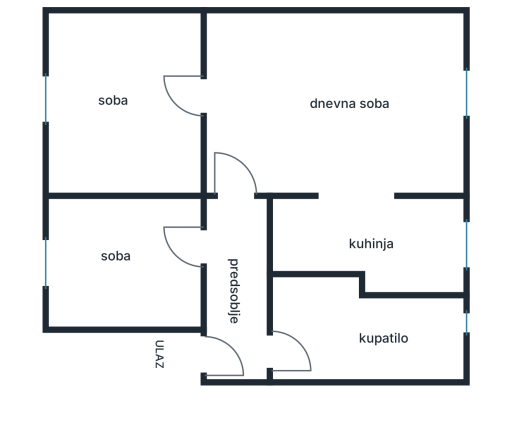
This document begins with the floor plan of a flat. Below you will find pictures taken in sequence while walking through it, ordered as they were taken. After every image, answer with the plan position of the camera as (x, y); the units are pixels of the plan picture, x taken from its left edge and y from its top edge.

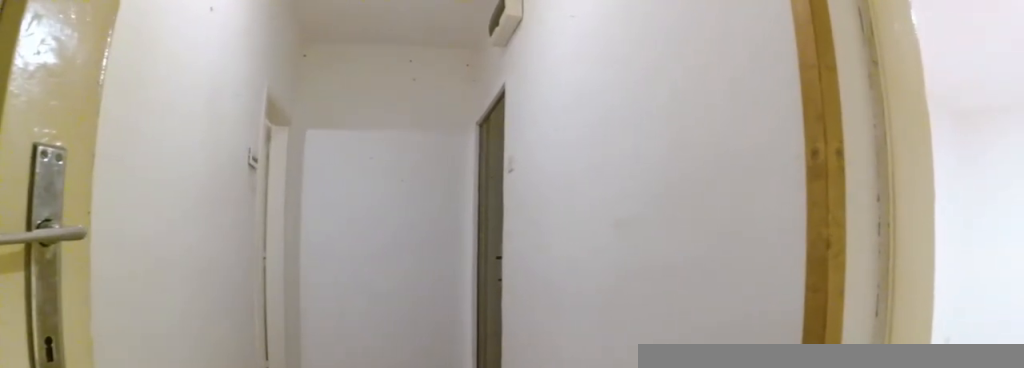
(242, 206)
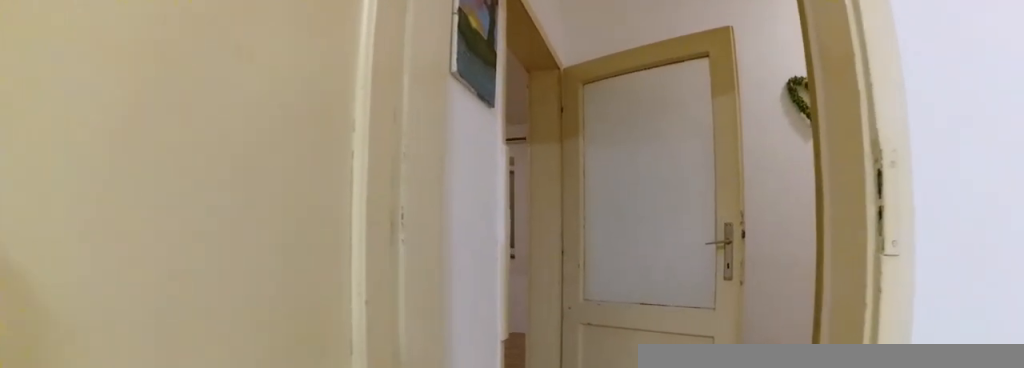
(145, 251)
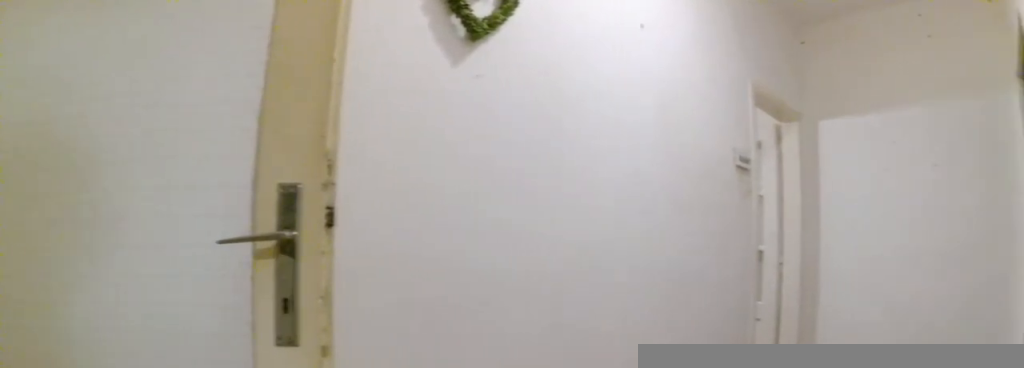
(219, 231)
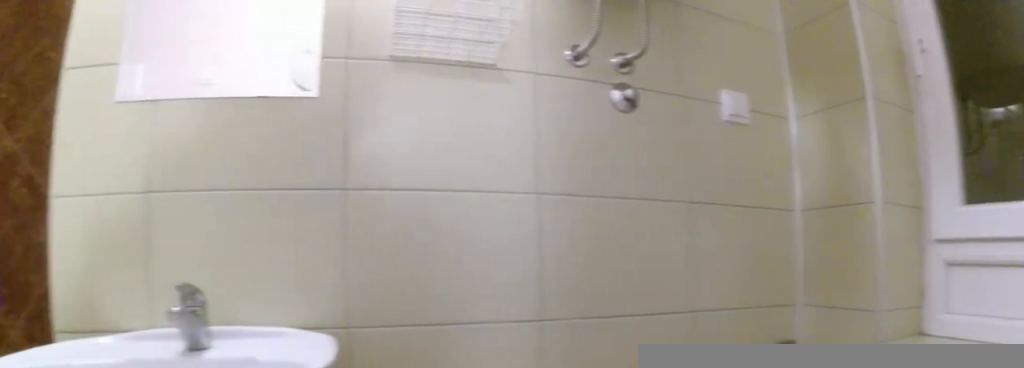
(414, 361)
